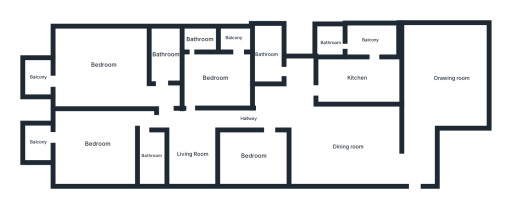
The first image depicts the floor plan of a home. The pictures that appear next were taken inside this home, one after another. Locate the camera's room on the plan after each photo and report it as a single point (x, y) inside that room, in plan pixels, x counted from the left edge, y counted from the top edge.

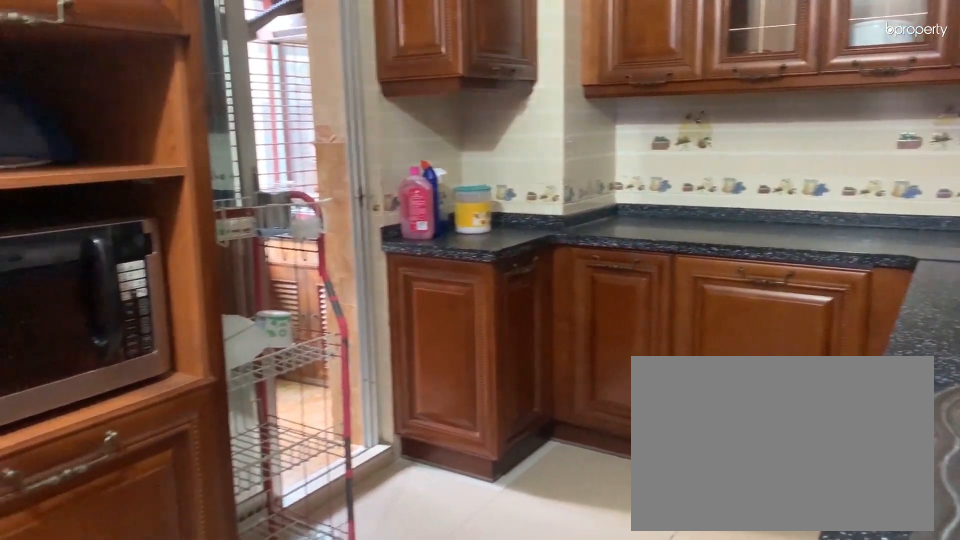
(355, 78)
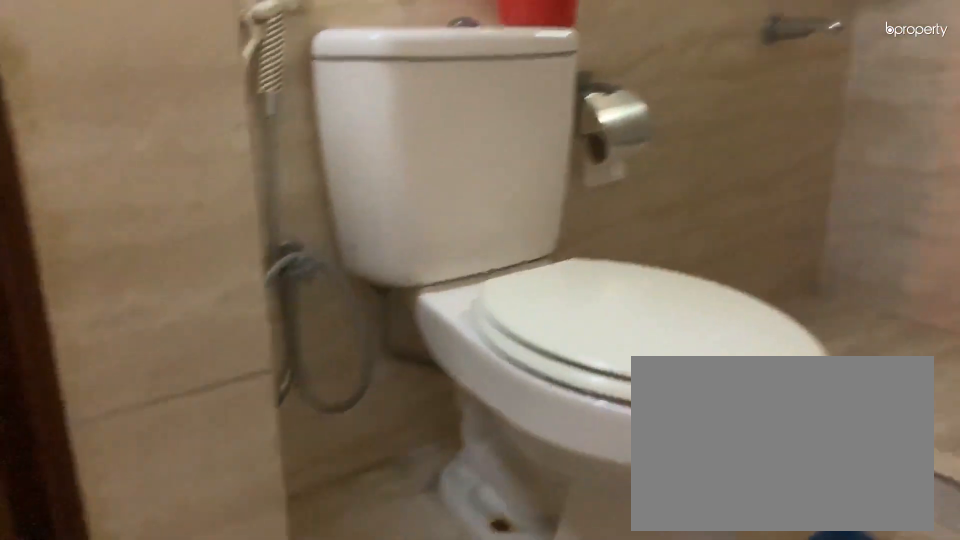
(267, 54)
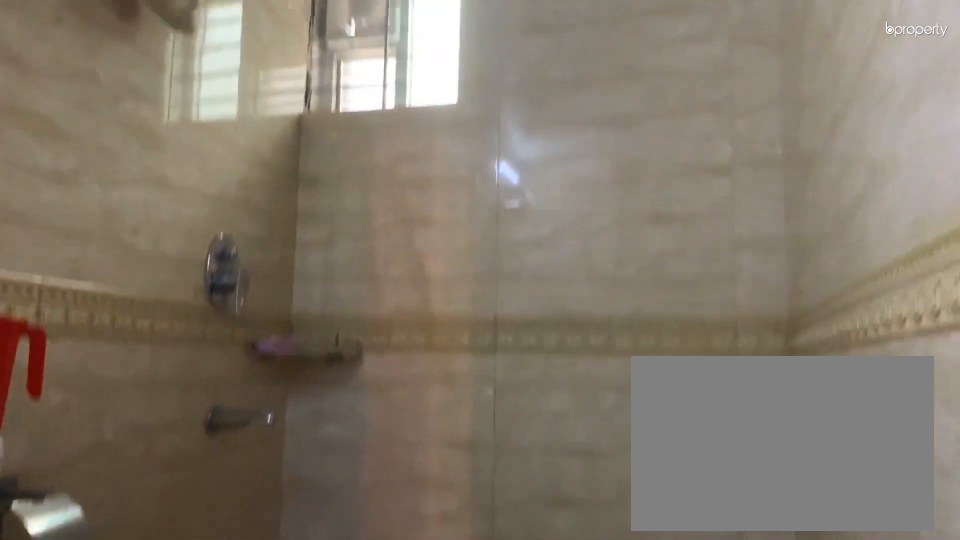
(267, 54)
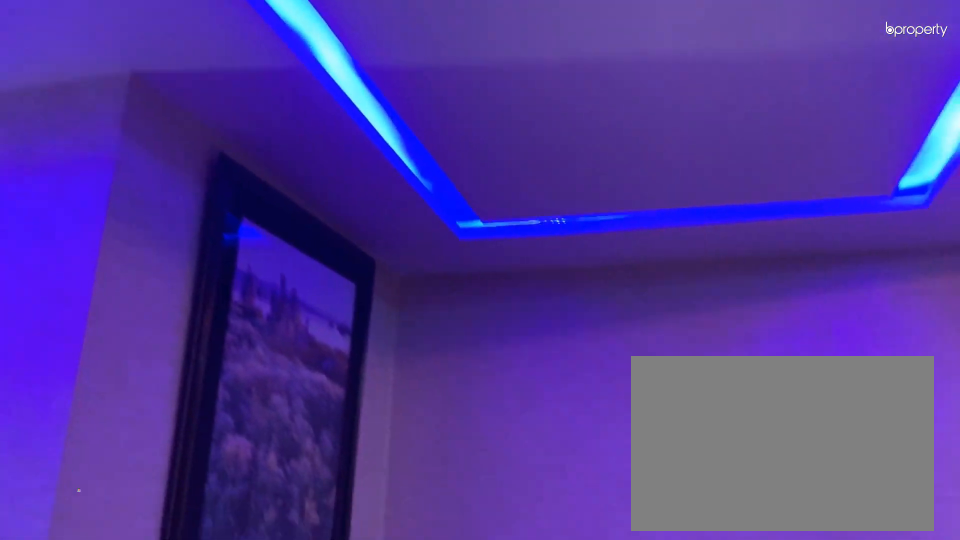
(249, 119)
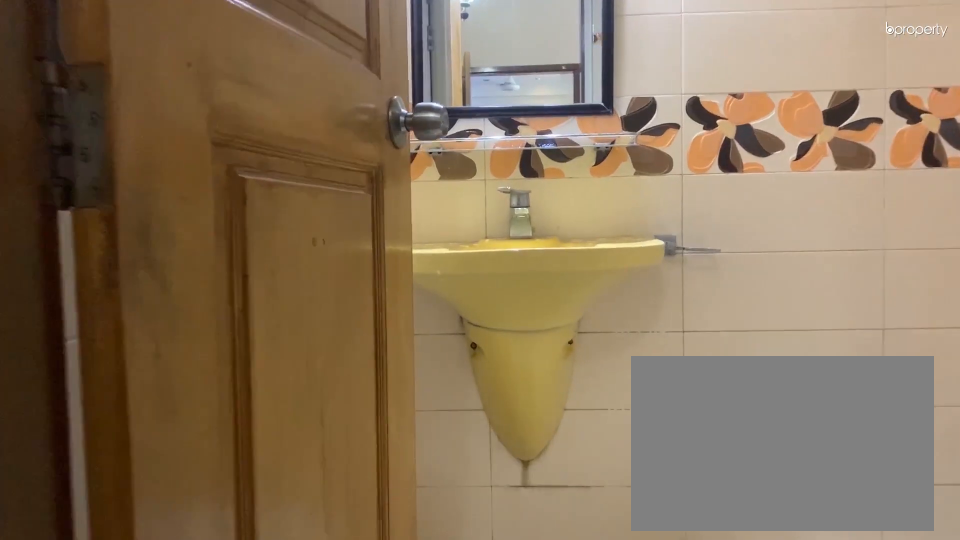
(200, 39)
